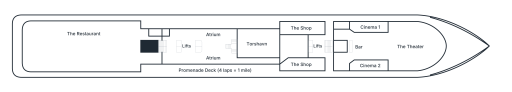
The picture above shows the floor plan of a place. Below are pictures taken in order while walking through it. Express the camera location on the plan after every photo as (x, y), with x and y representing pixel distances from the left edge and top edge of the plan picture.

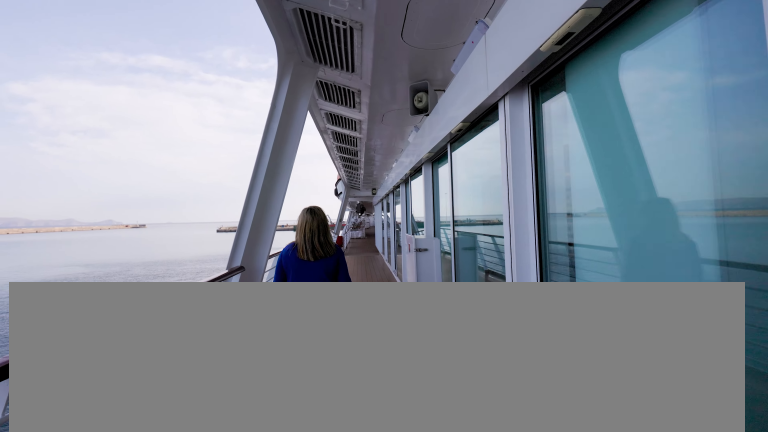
(102, 18)
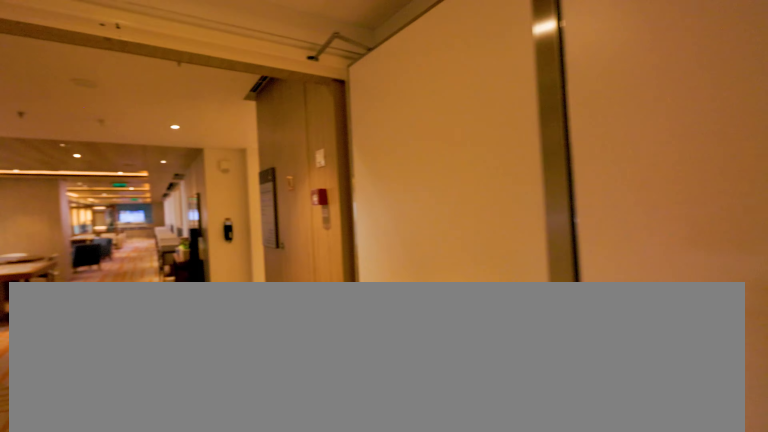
(183, 36)
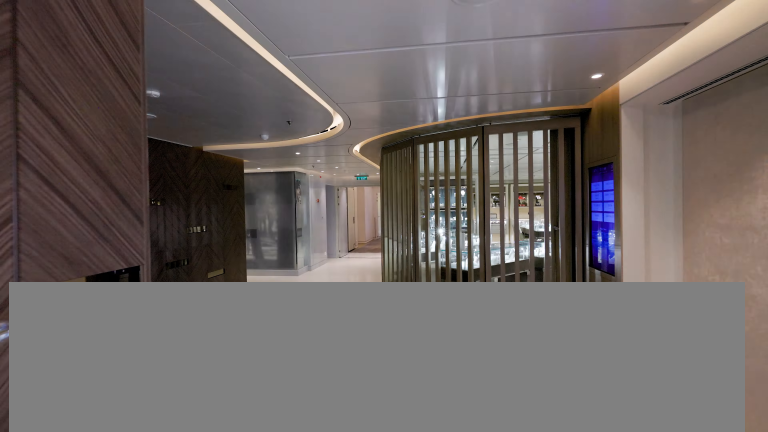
(270, 61)
